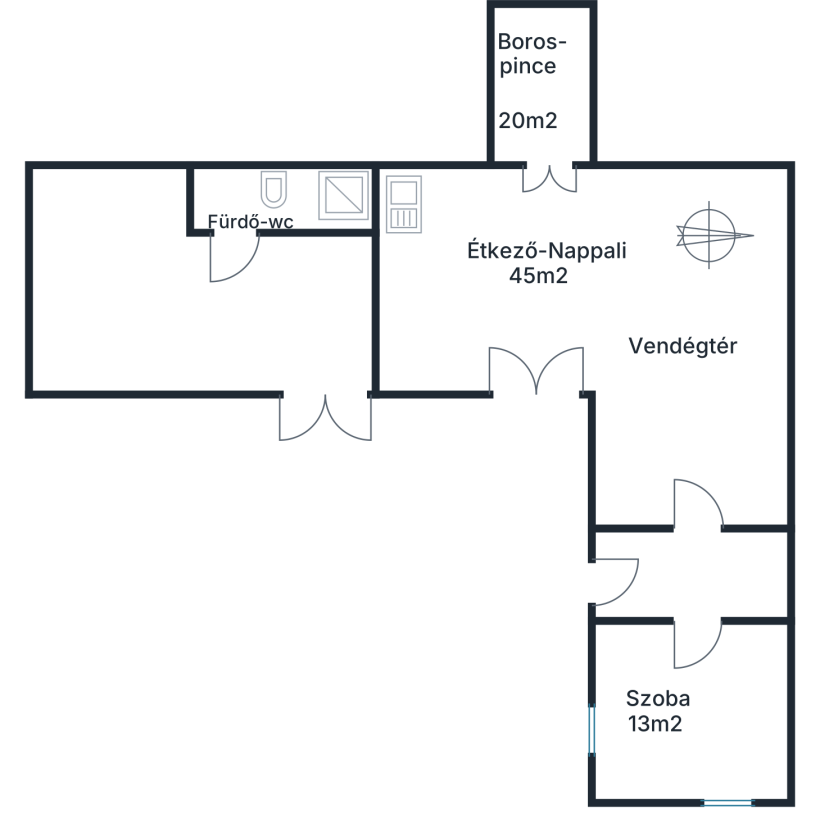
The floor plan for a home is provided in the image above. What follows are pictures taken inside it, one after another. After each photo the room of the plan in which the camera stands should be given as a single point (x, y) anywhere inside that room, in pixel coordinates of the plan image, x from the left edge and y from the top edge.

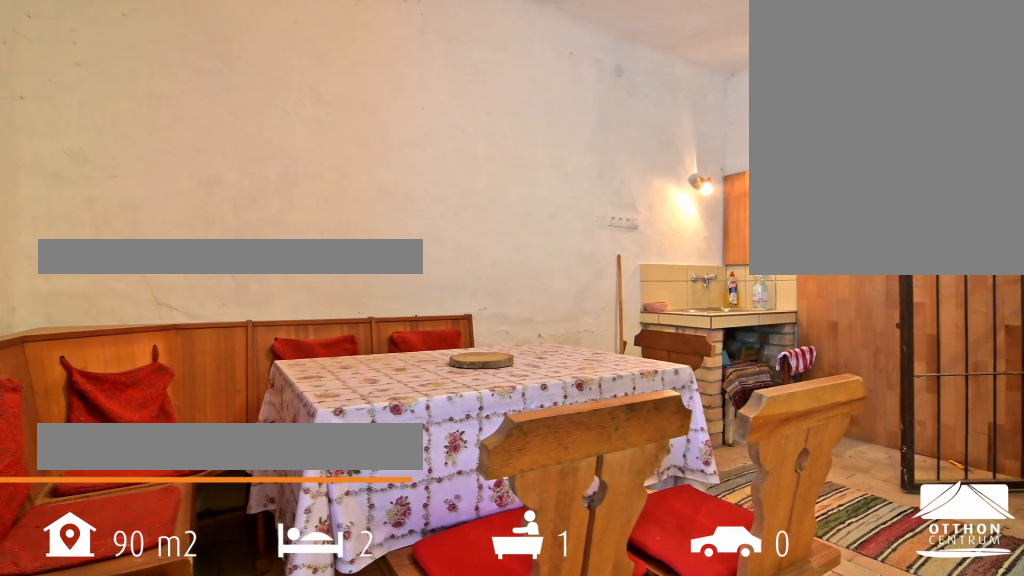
(533, 282)
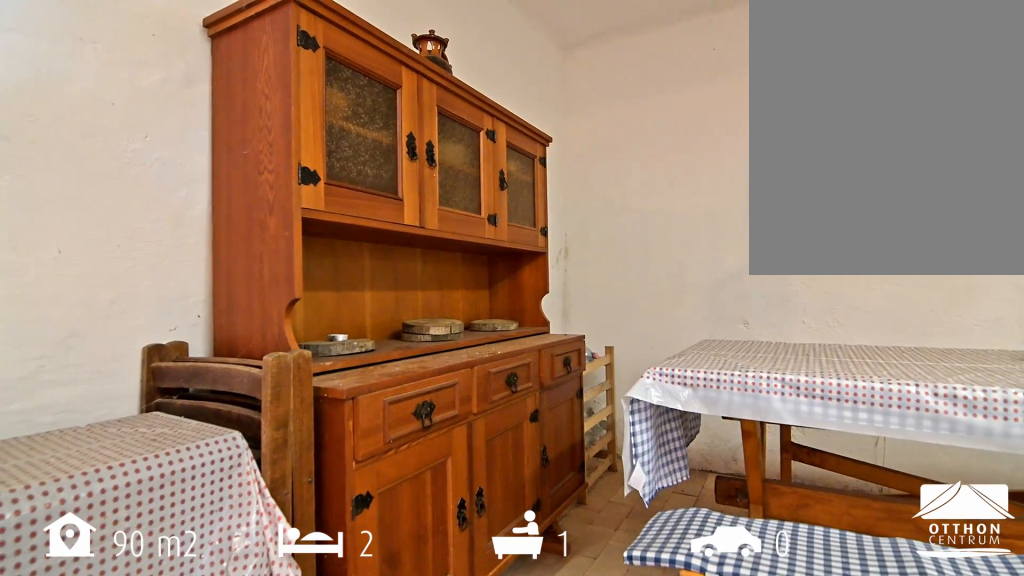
(700, 342)
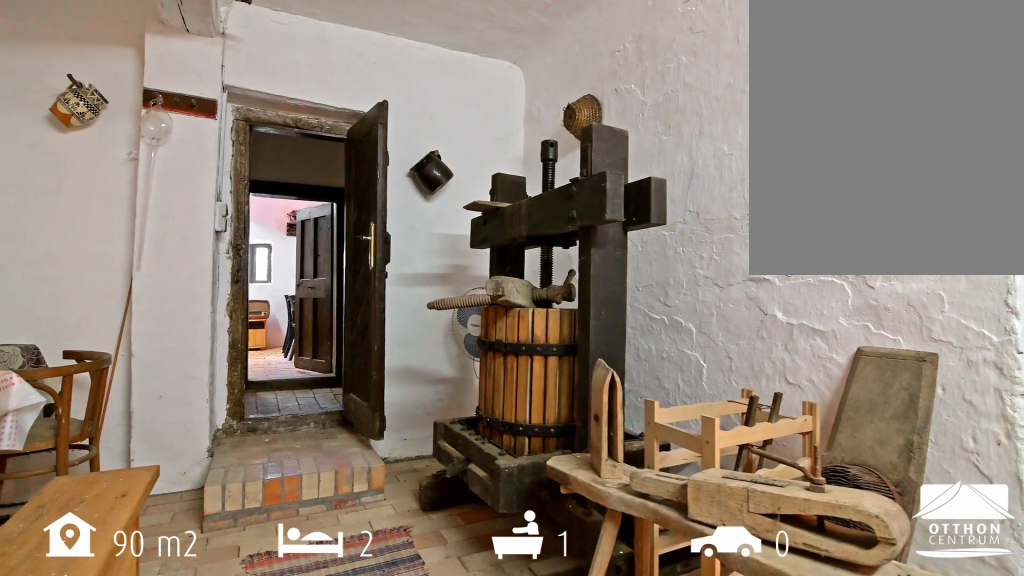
(701, 342)
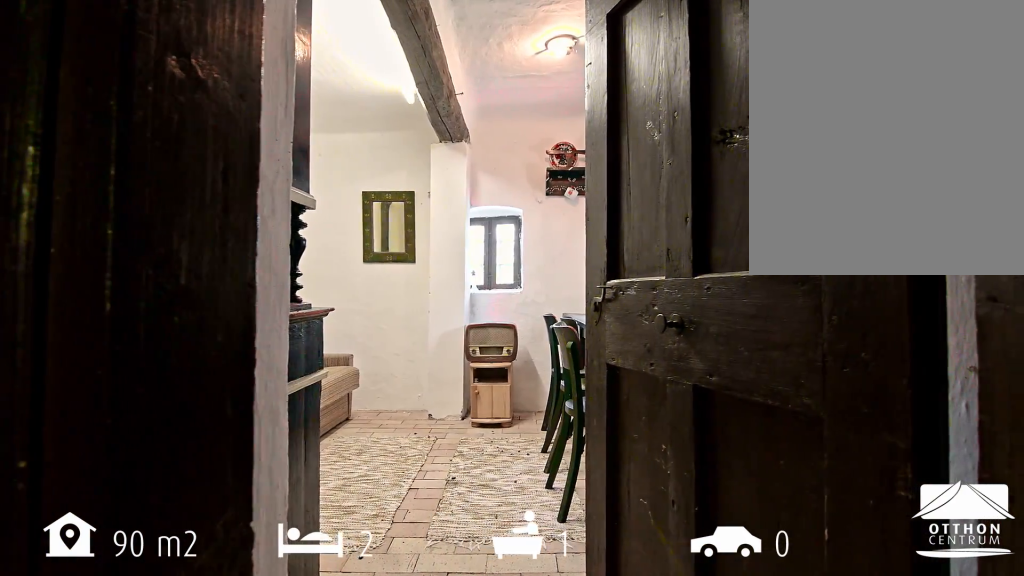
(691, 710)
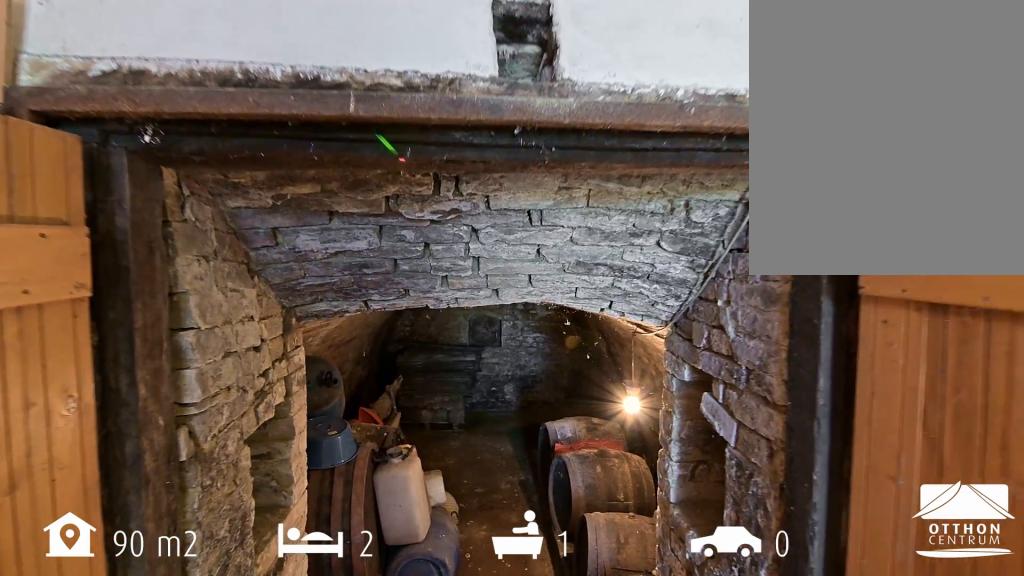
(701, 342)
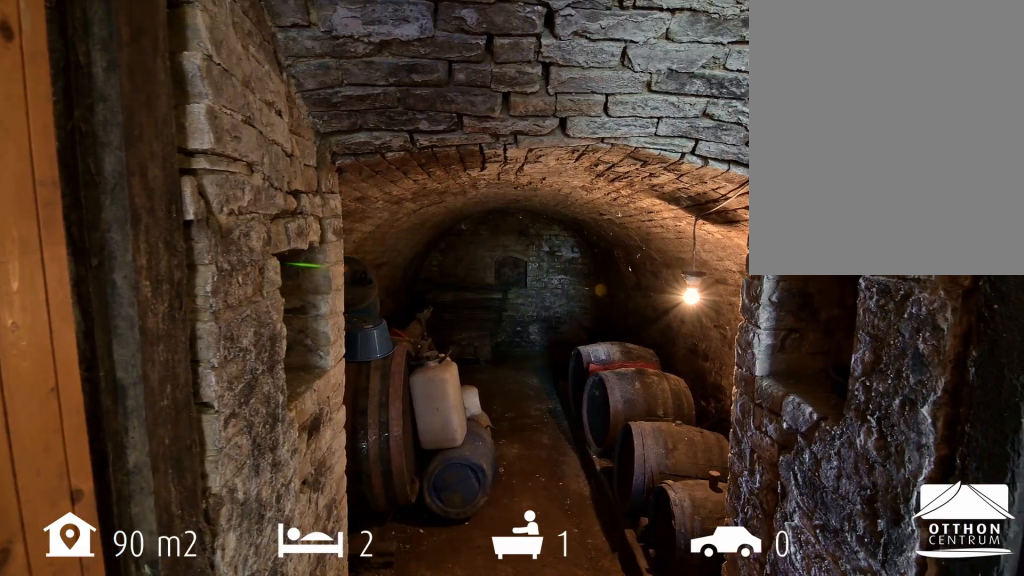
(542, 76)
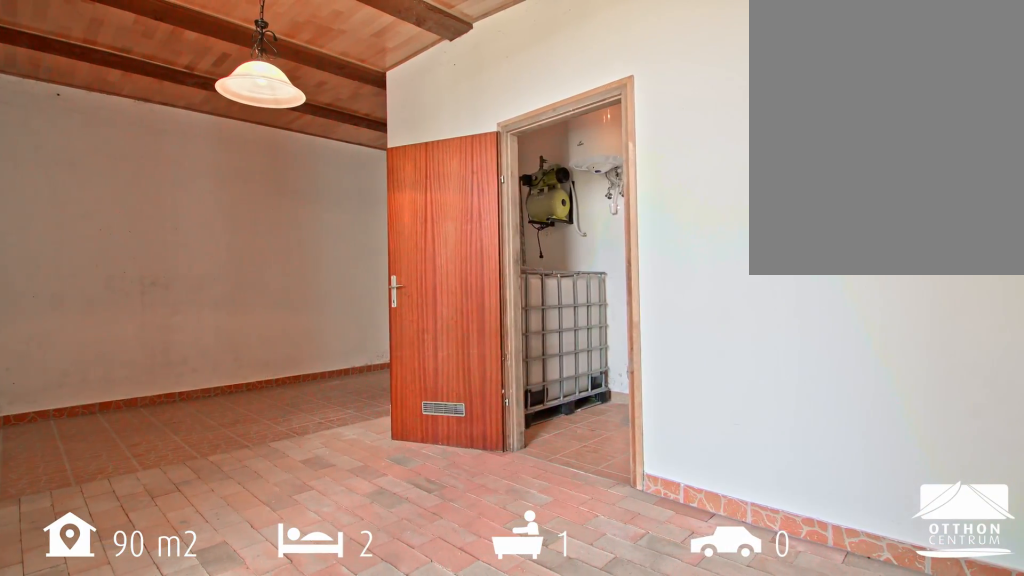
(244, 314)
